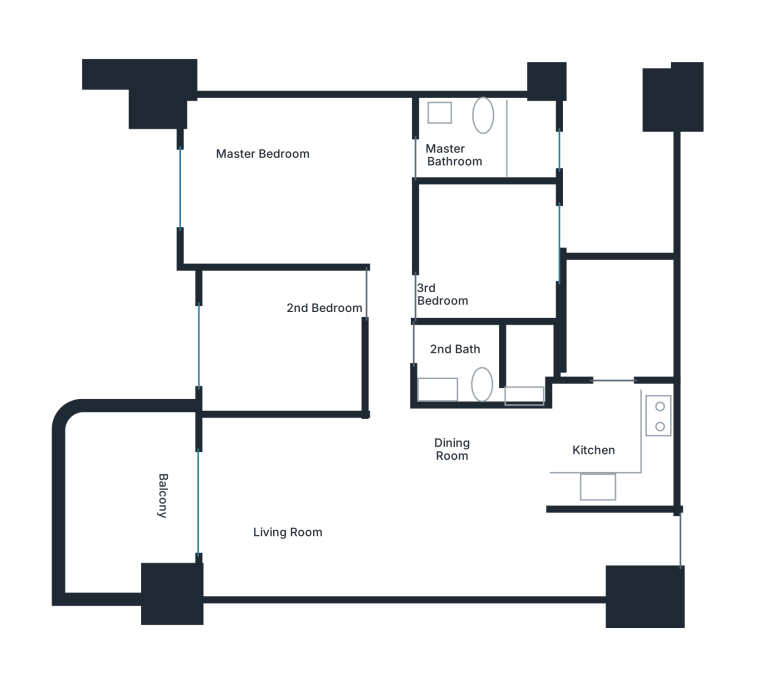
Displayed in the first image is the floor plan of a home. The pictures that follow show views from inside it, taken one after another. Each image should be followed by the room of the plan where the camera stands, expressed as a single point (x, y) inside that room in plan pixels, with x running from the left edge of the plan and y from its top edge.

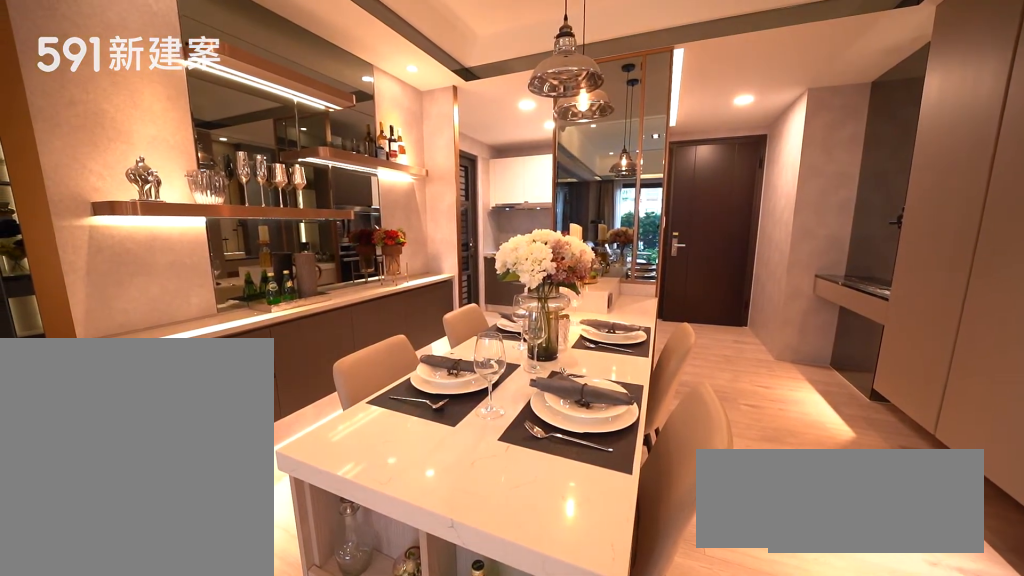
(484, 462)
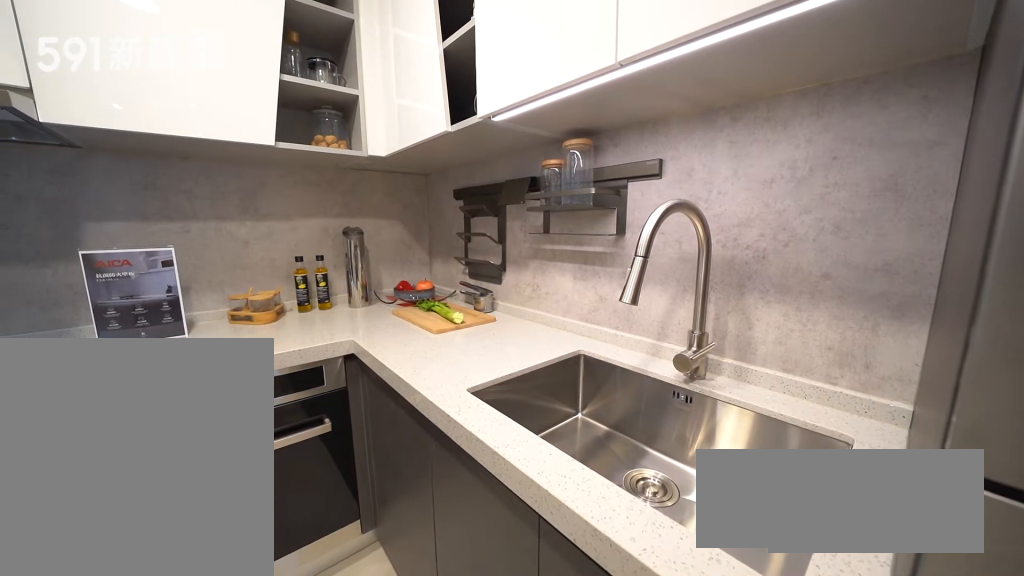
(616, 446)
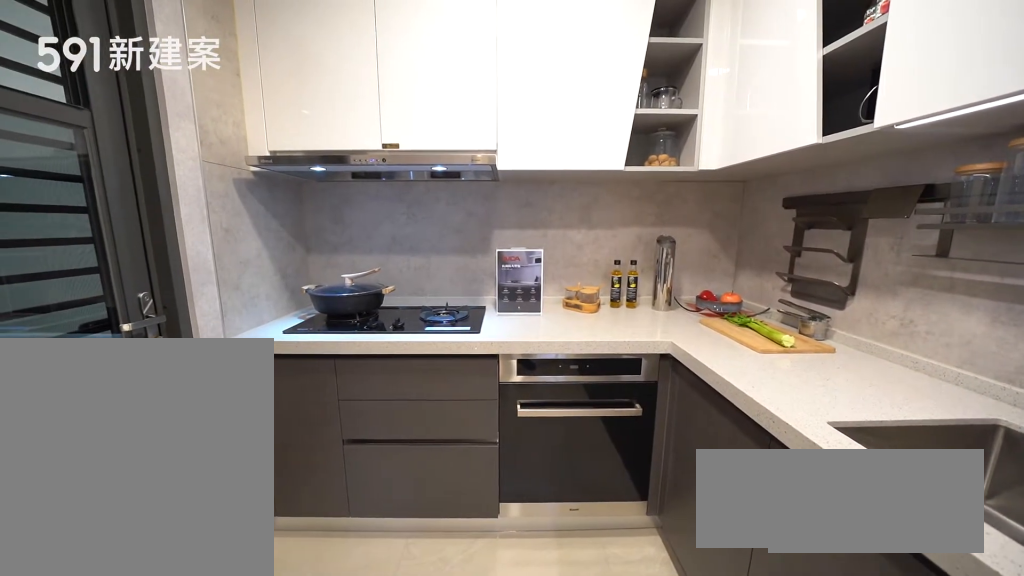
(616, 446)
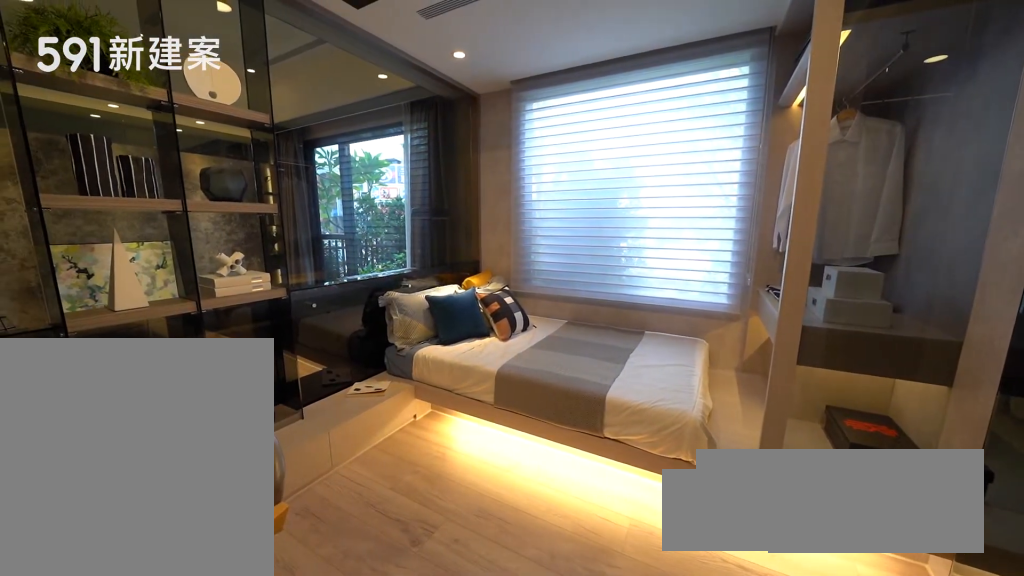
(278, 343)
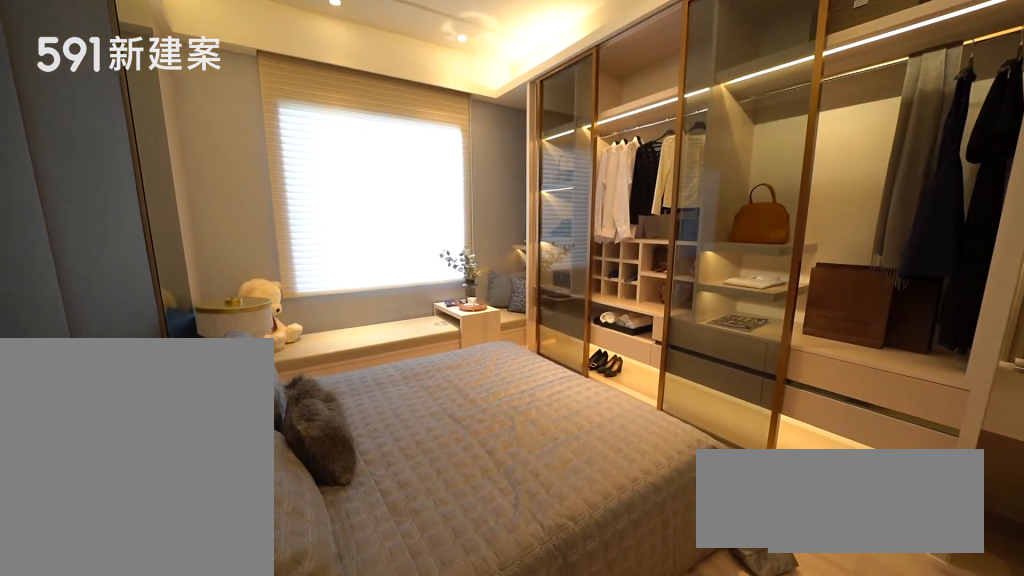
(296, 176)
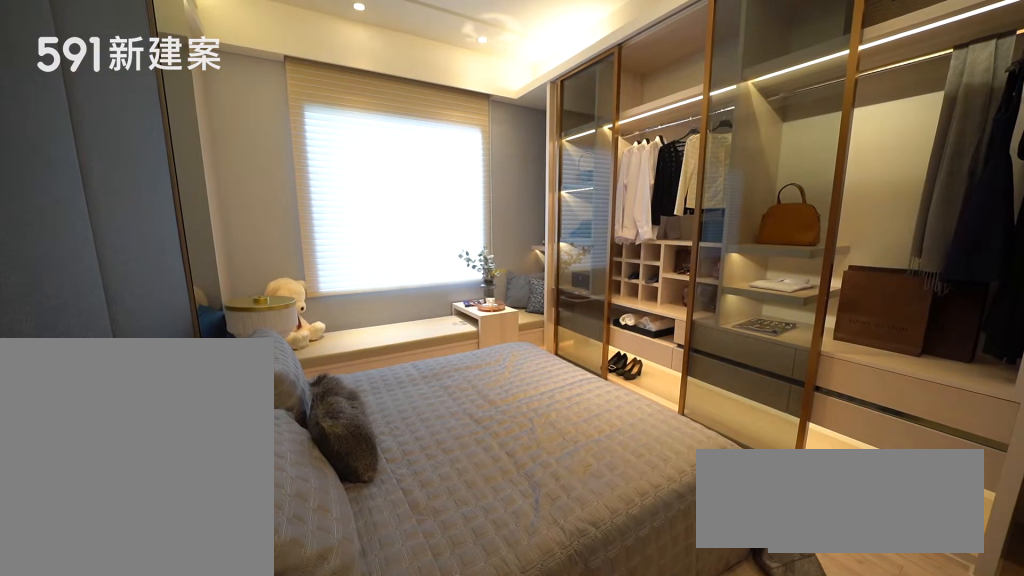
(296, 176)
